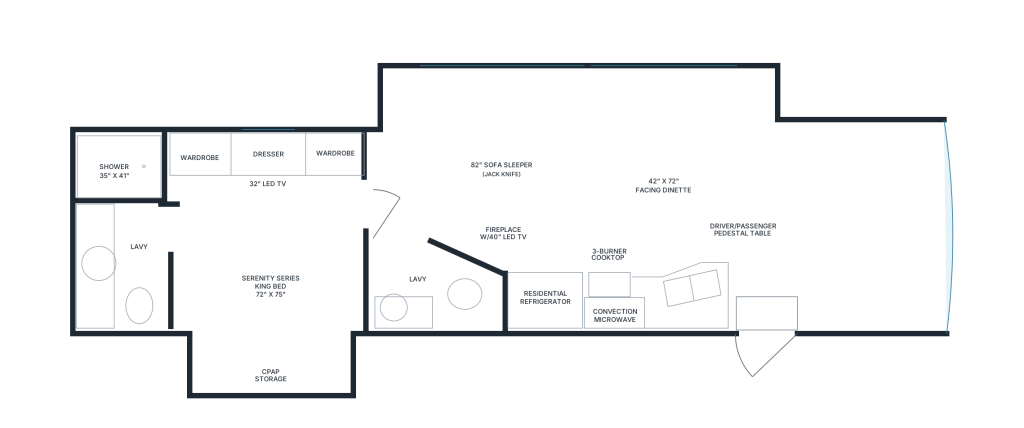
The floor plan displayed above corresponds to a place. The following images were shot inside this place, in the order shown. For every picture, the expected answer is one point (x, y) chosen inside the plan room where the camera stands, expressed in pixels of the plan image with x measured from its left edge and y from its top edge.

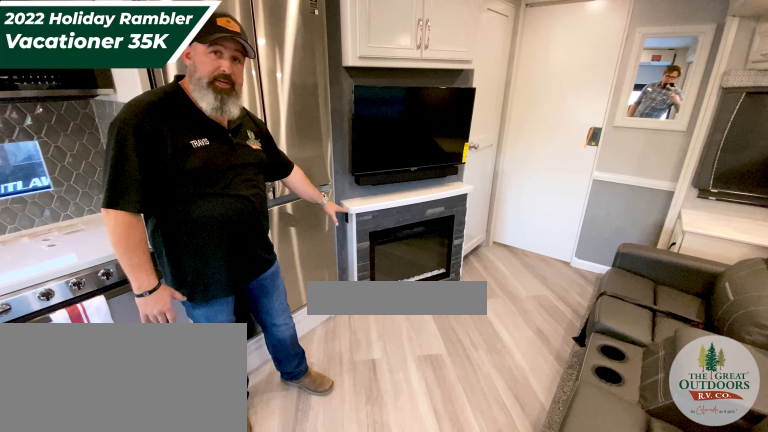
(575, 196)
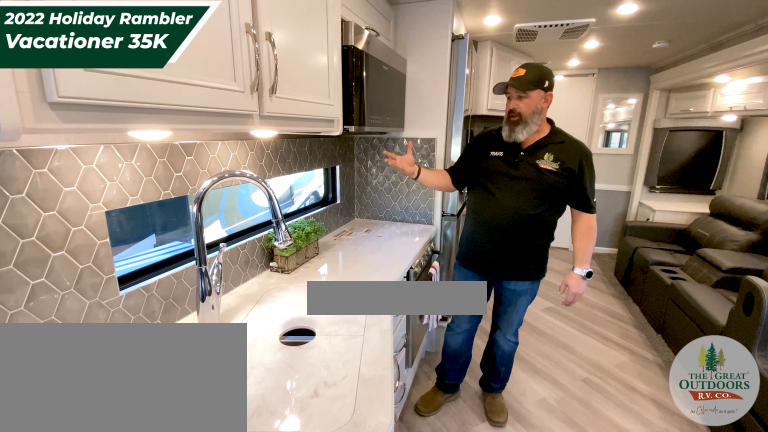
(575, 196)
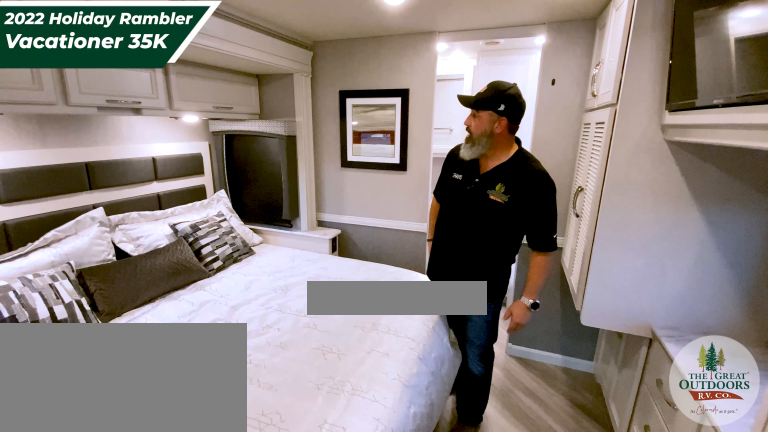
(267, 259)
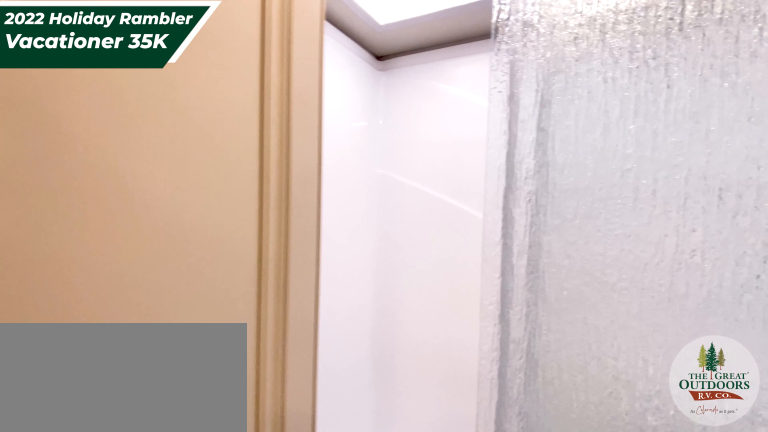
(122, 219)
